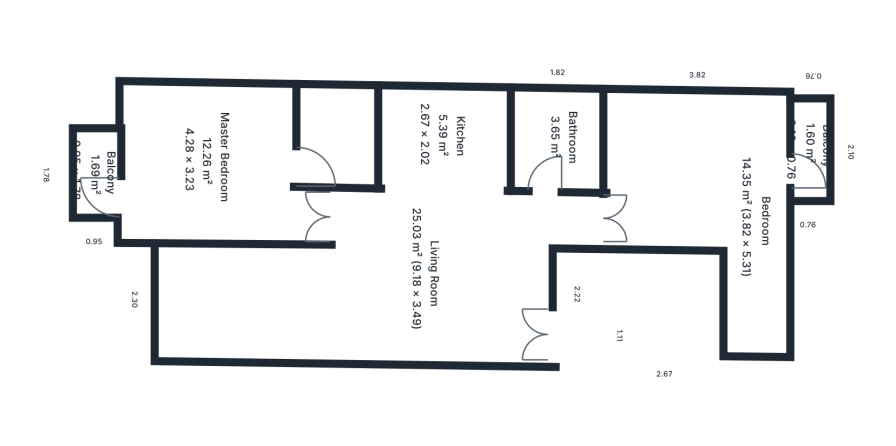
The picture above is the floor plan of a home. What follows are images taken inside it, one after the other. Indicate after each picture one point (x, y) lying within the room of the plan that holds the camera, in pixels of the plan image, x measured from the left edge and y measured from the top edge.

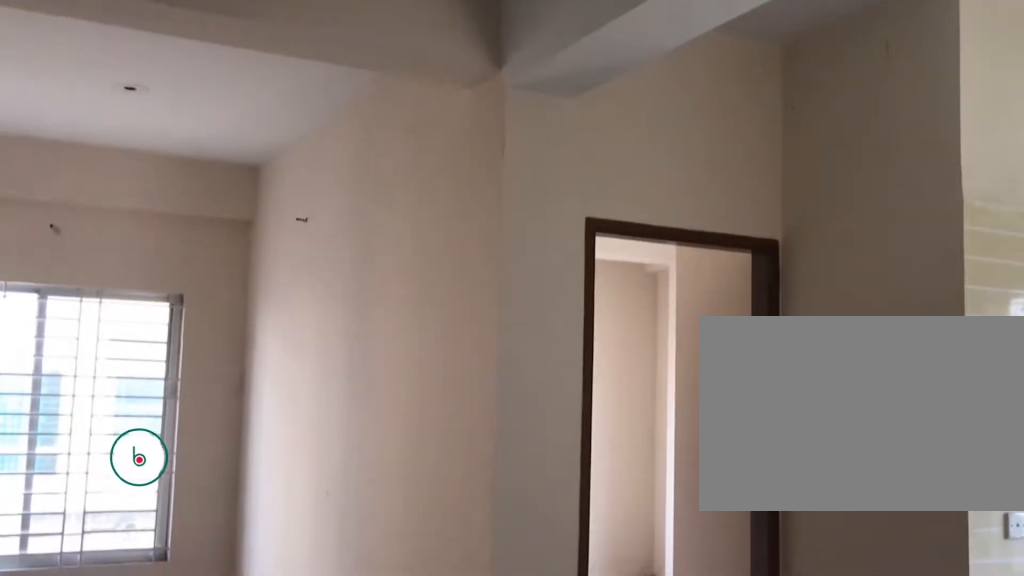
(412, 290)
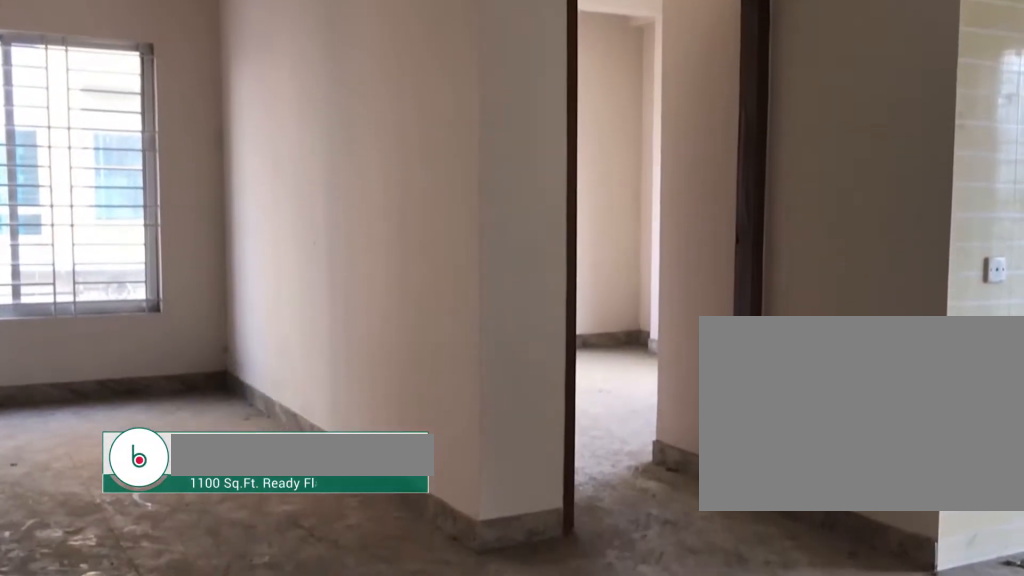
(412, 290)
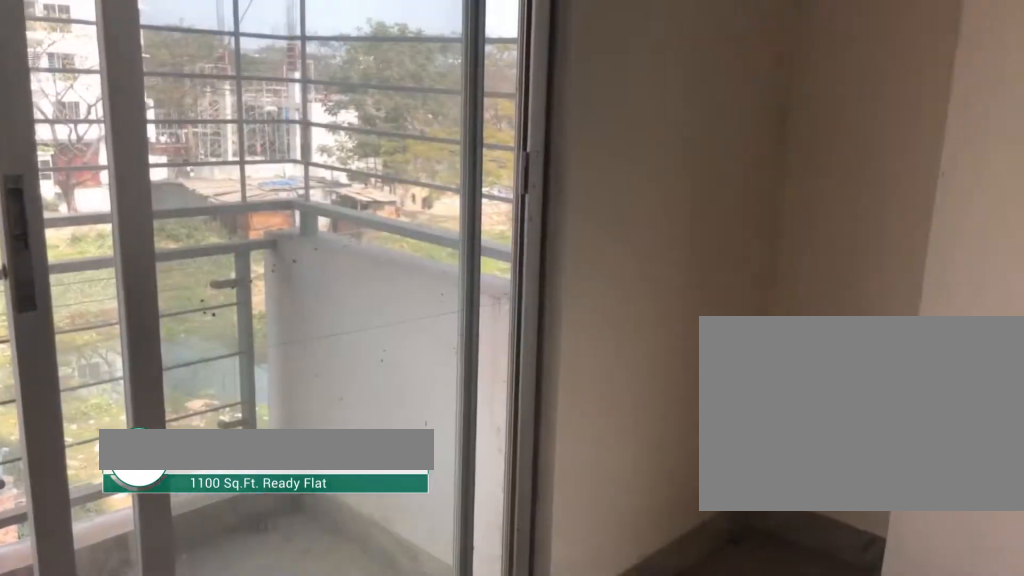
(260, 189)
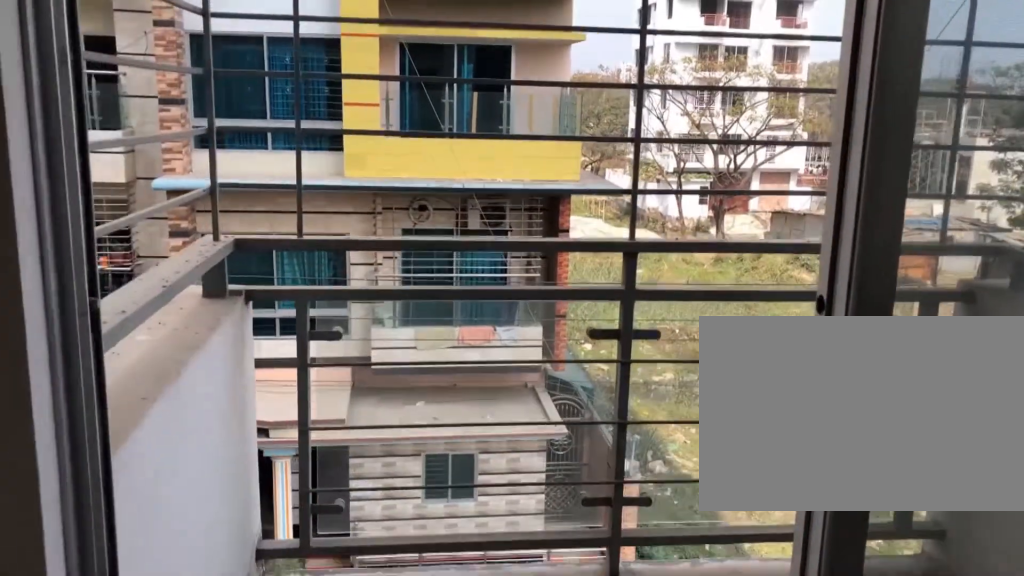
(93, 172)
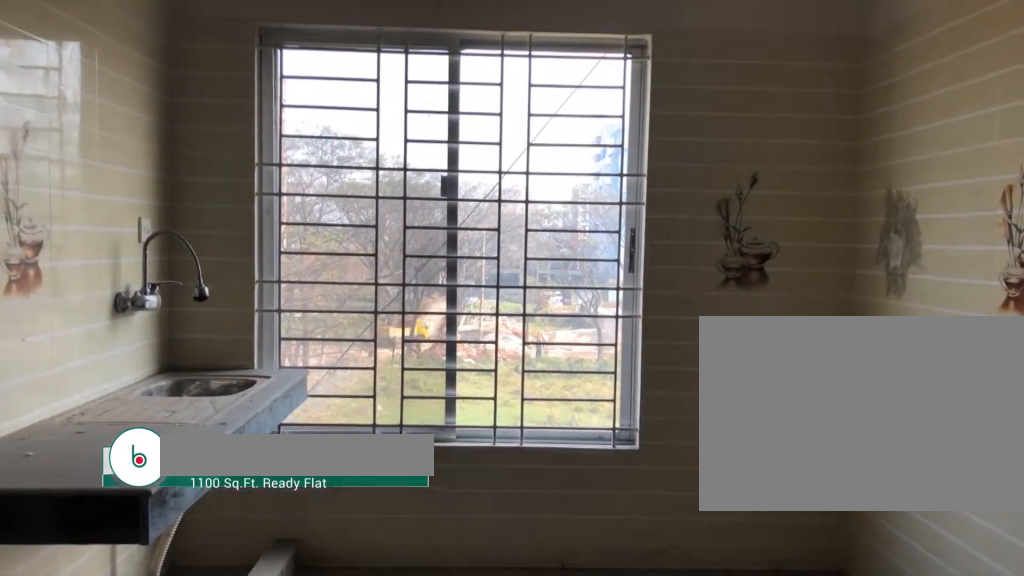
(442, 178)
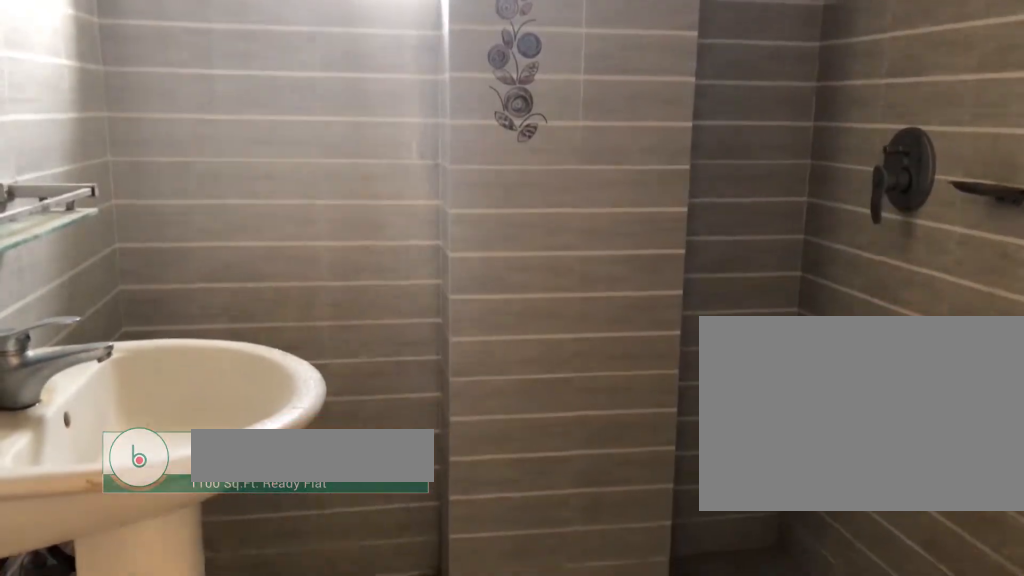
(557, 127)
